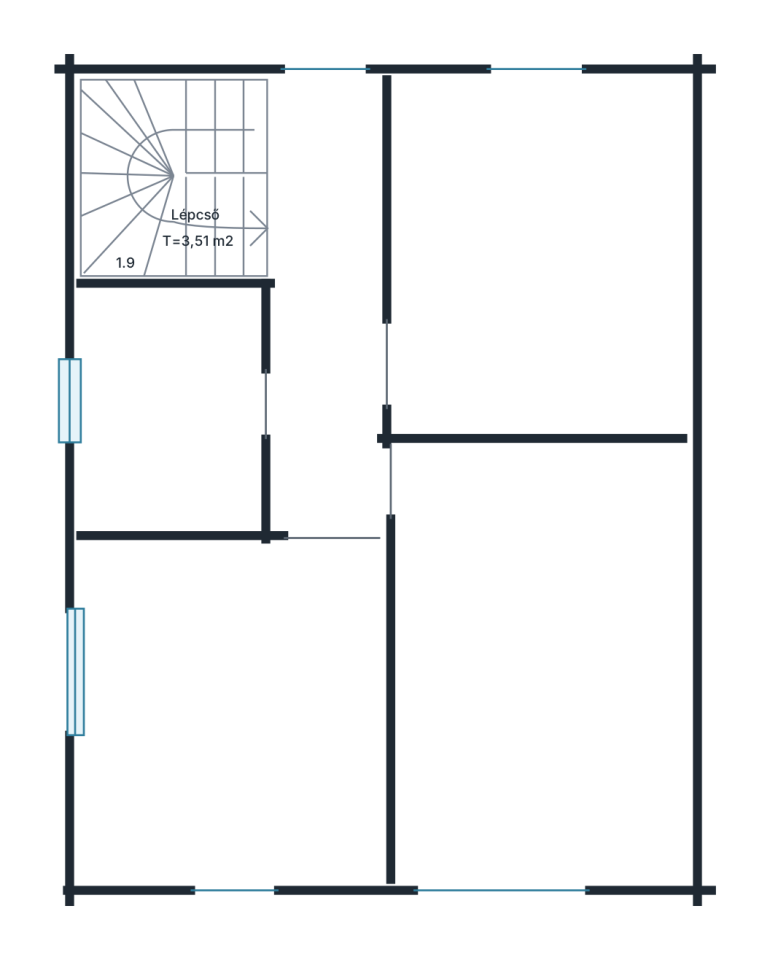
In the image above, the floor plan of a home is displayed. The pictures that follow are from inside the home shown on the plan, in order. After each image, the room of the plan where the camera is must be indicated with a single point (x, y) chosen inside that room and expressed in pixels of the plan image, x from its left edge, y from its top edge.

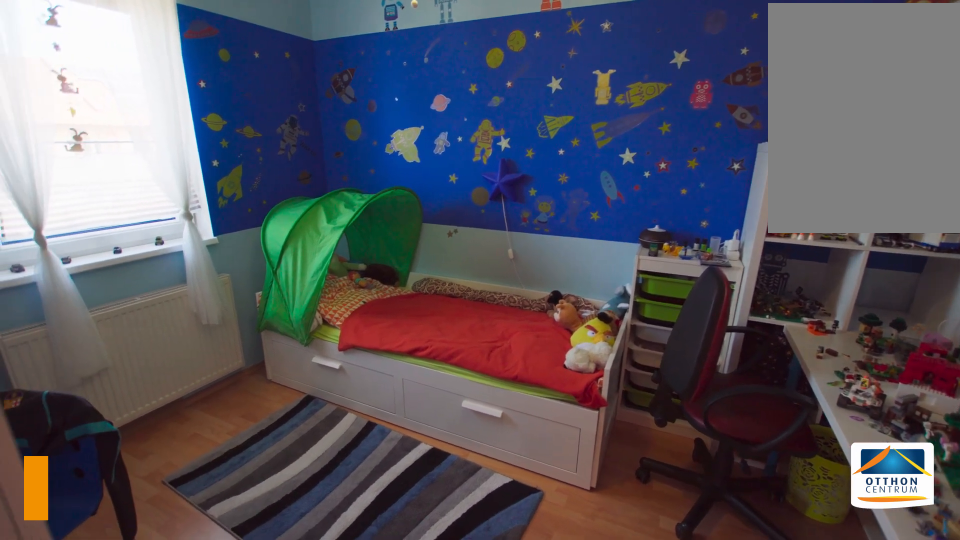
(534, 262)
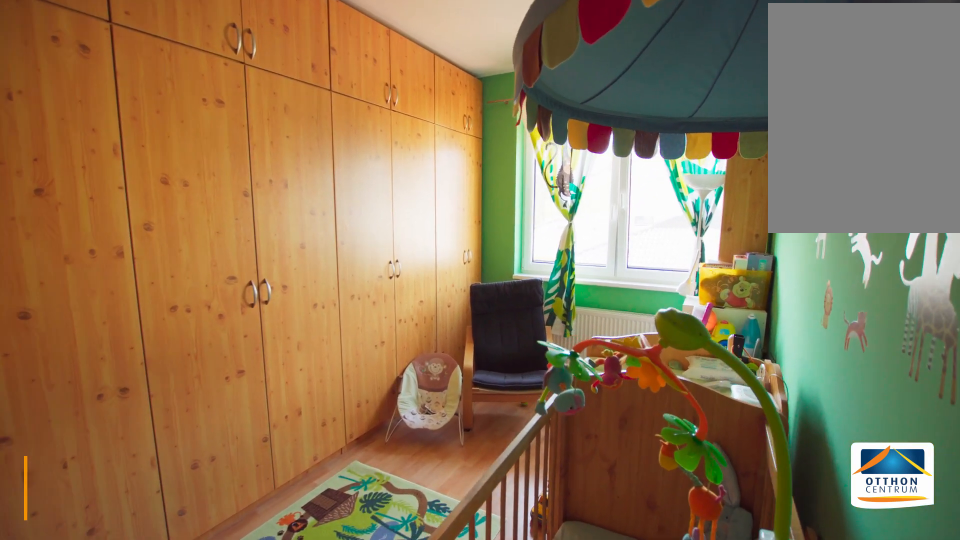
(537, 680)
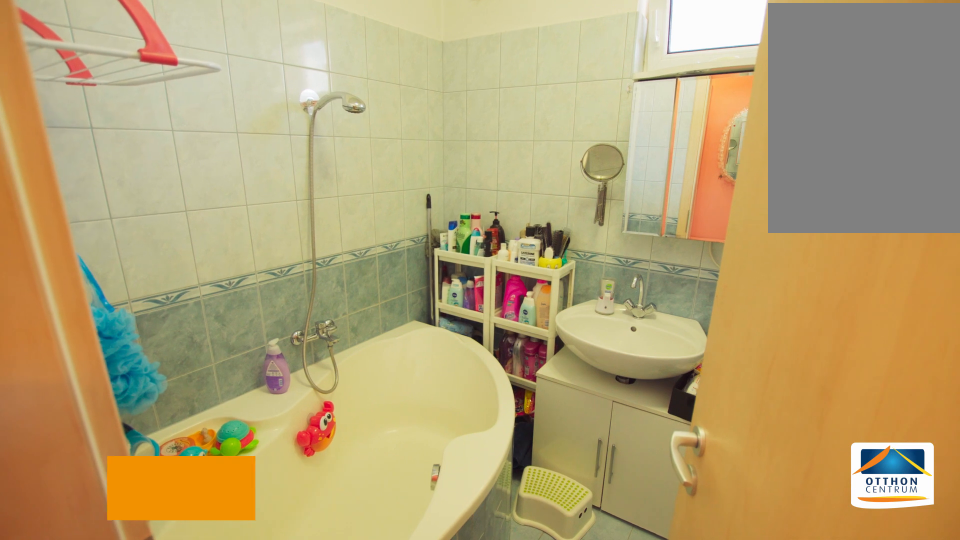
(167, 410)
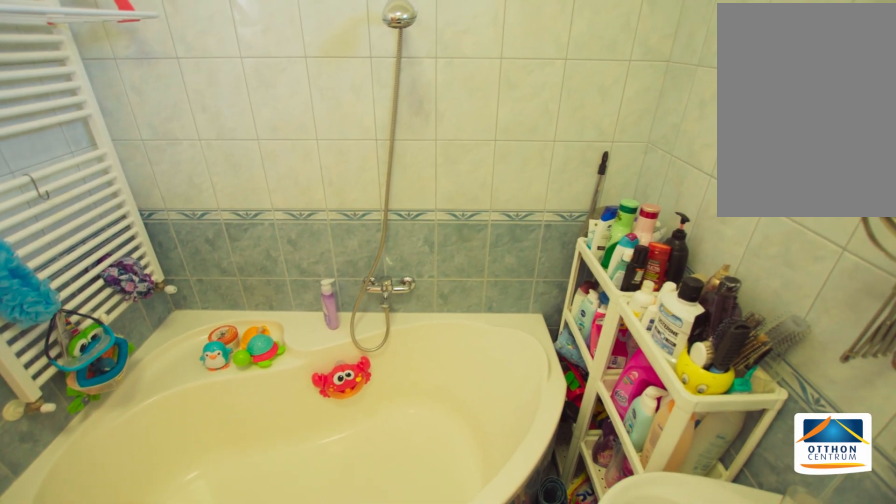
(167, 410)
